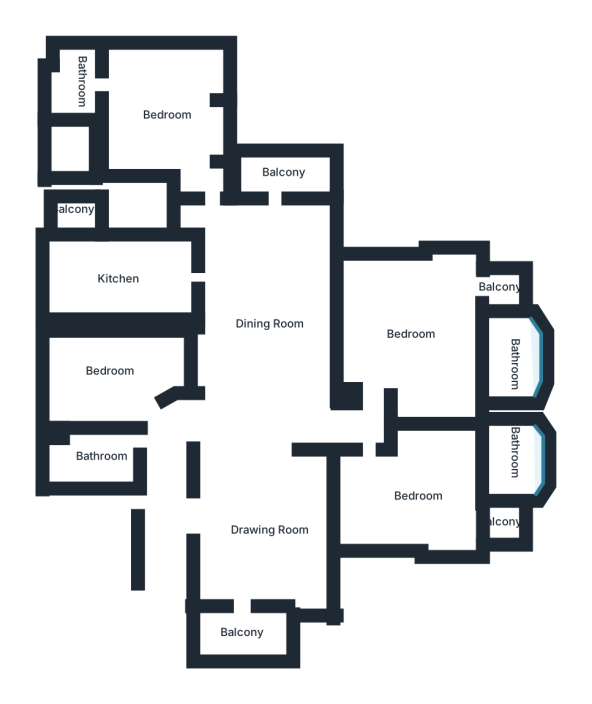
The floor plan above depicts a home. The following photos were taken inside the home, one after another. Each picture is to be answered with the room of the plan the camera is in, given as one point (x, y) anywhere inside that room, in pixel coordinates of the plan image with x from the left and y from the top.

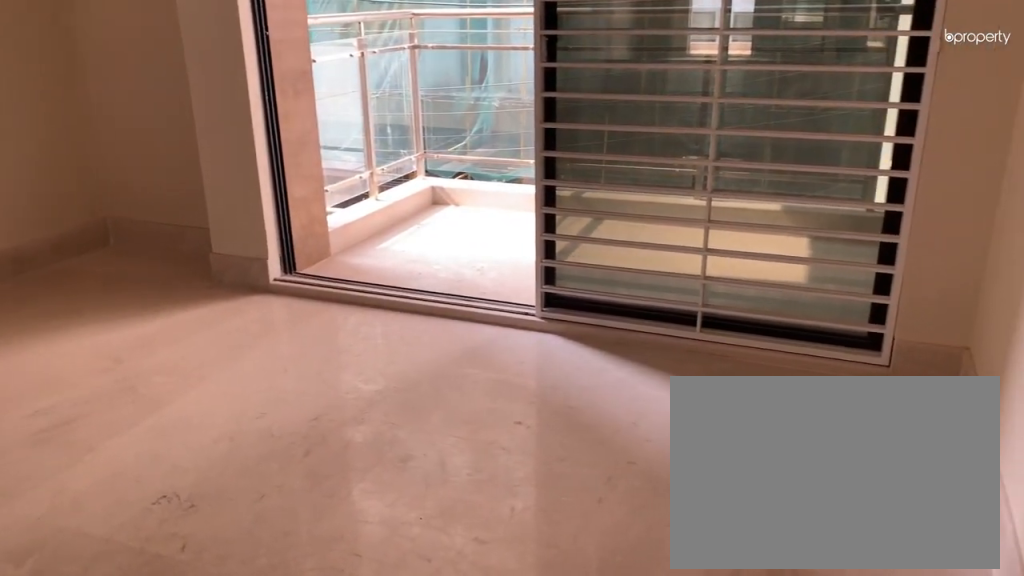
(265, 532)
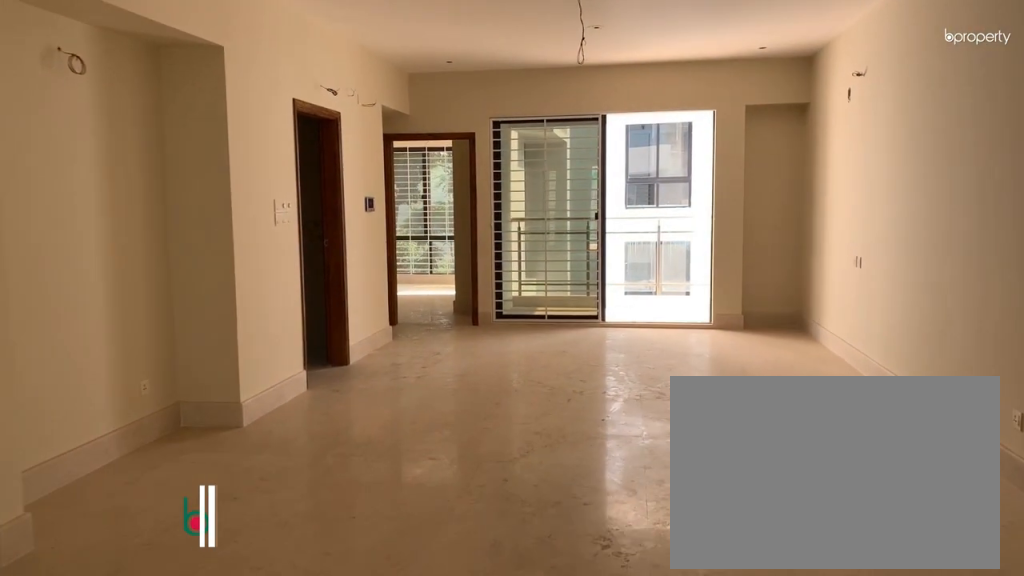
(267, 325)
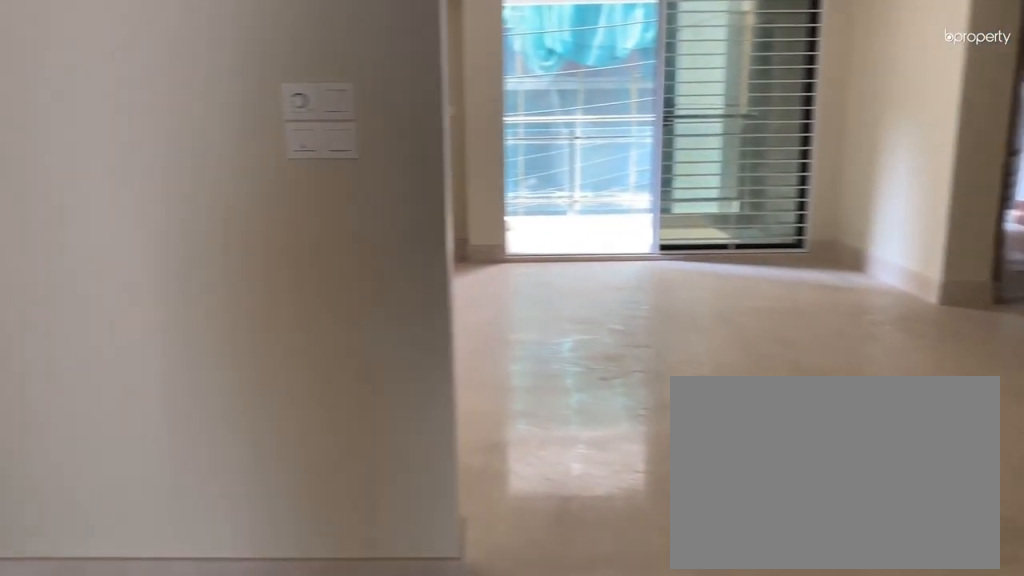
(267, 325)
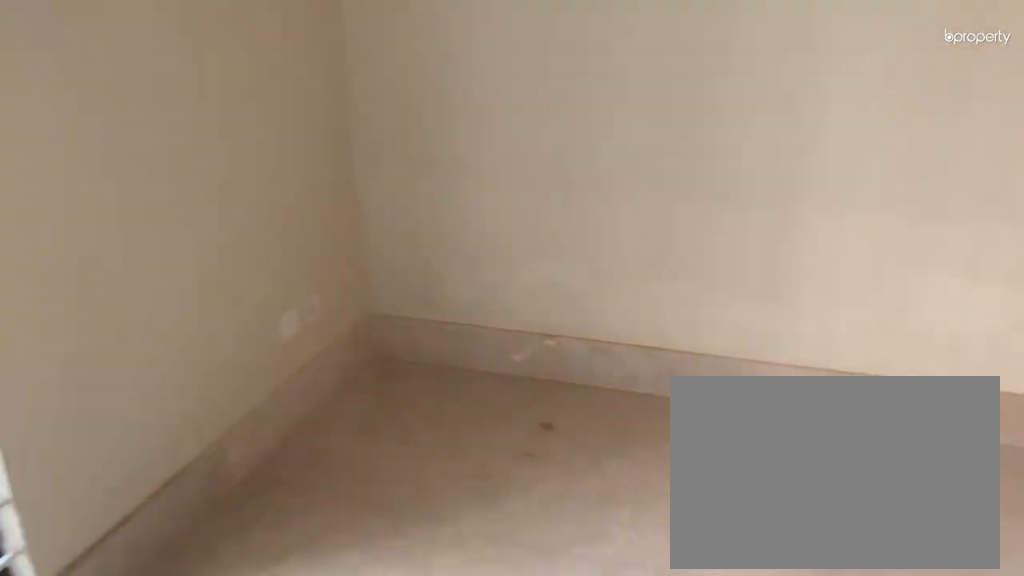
(110, 370)
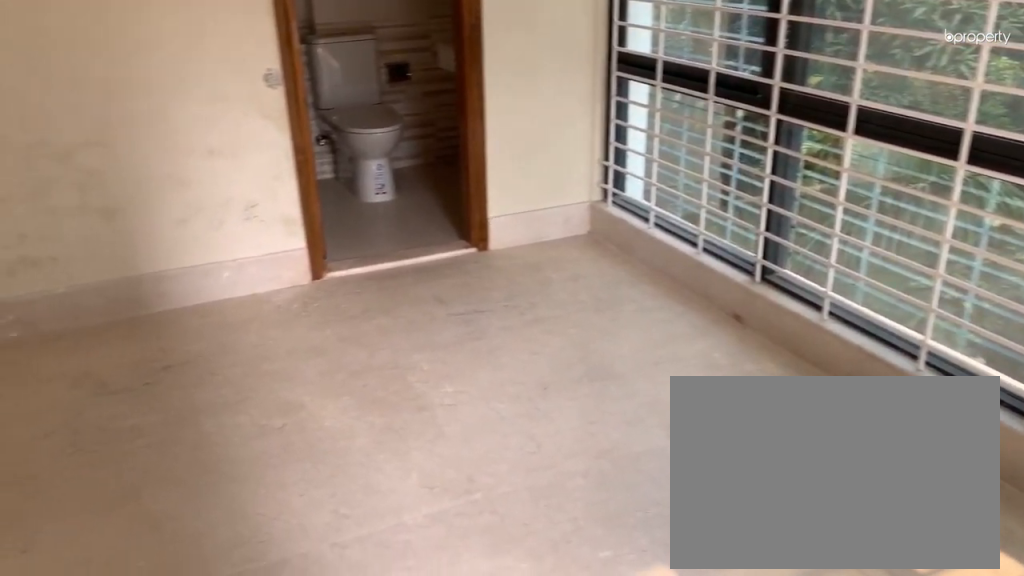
(168, 114)
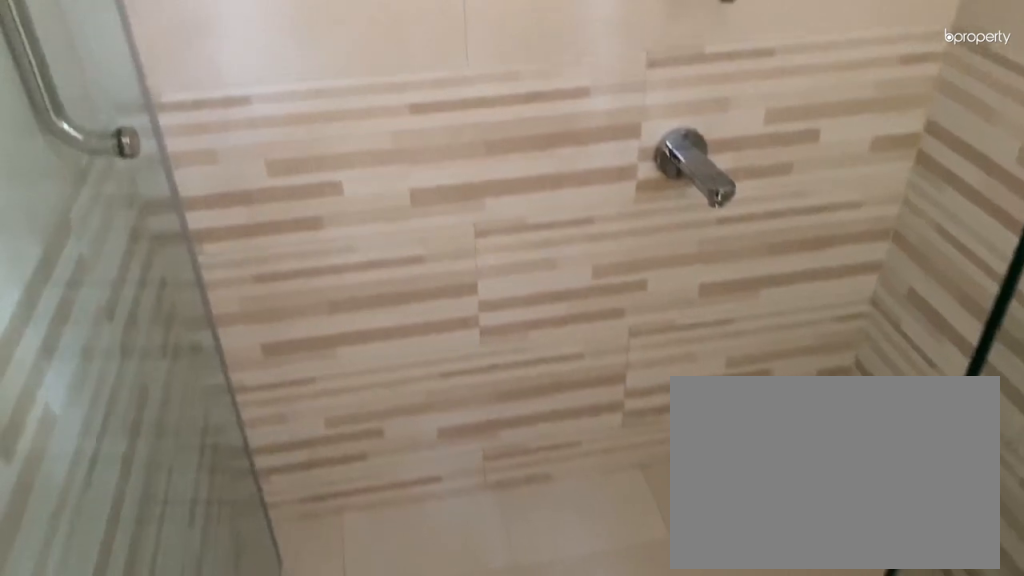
(80, 78)
